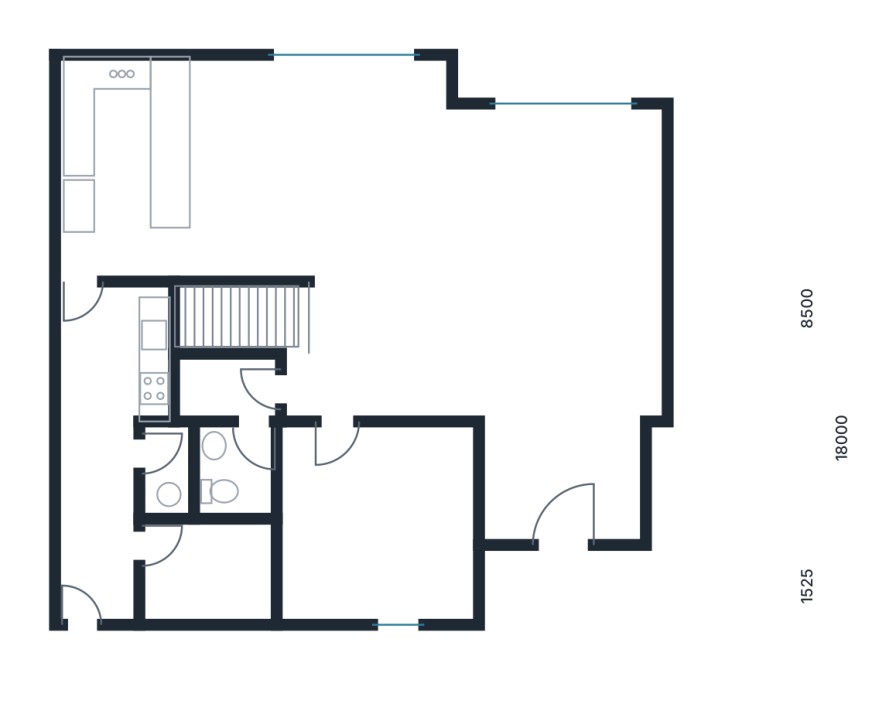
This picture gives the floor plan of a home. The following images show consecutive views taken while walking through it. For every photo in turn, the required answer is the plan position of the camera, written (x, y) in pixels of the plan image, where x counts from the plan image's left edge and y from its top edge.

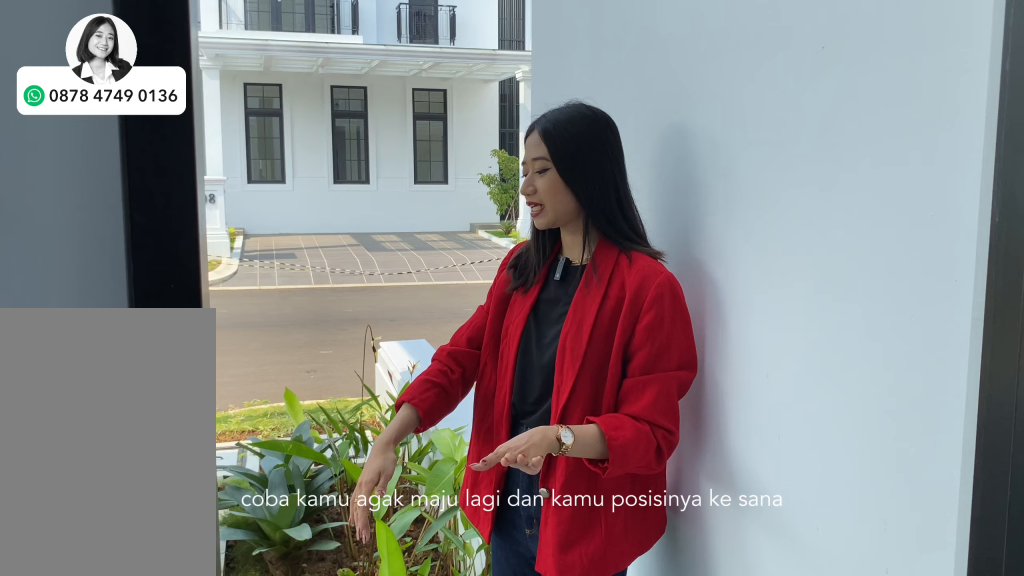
(99, 563)
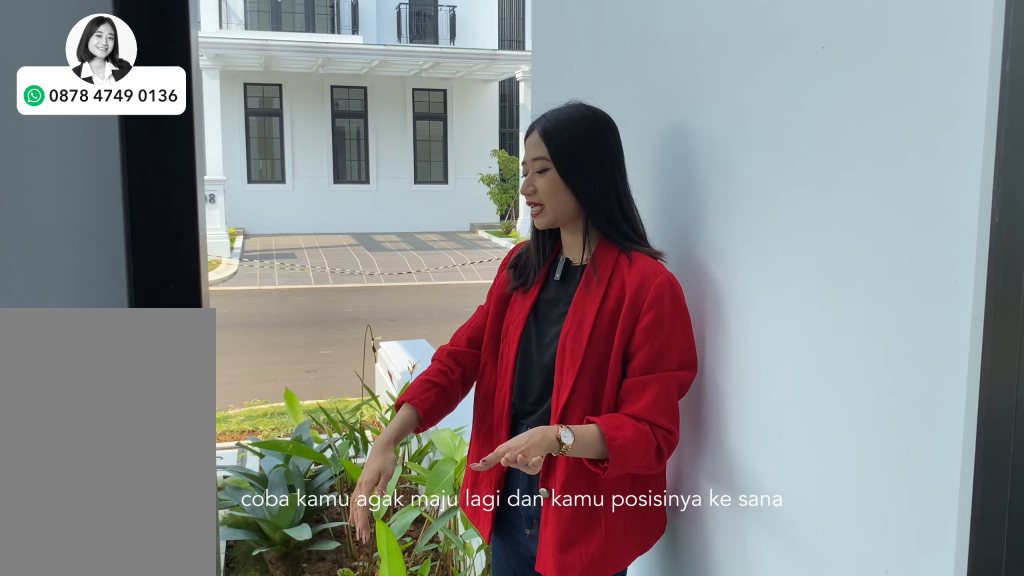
(99, 563)
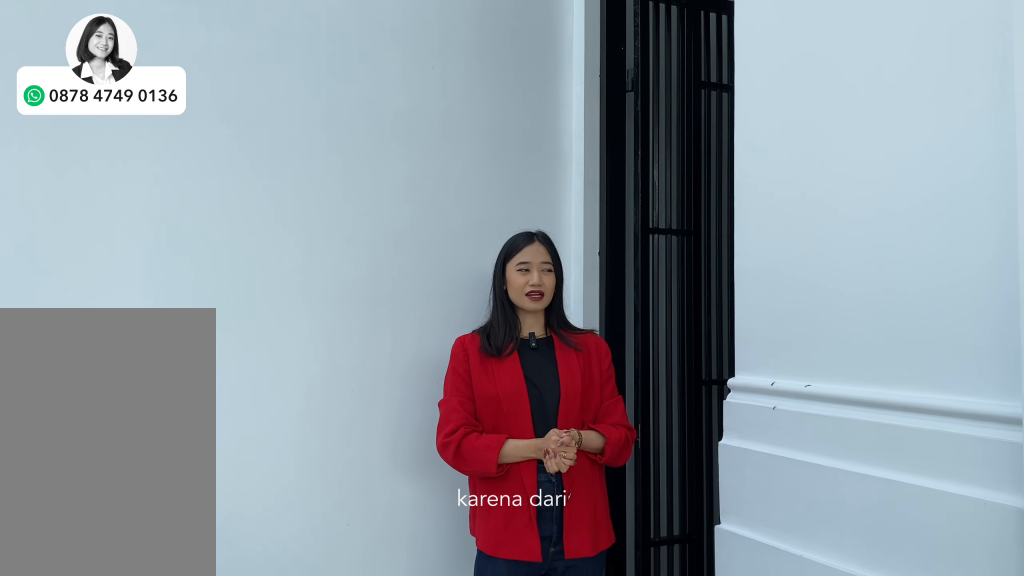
(105, 661)
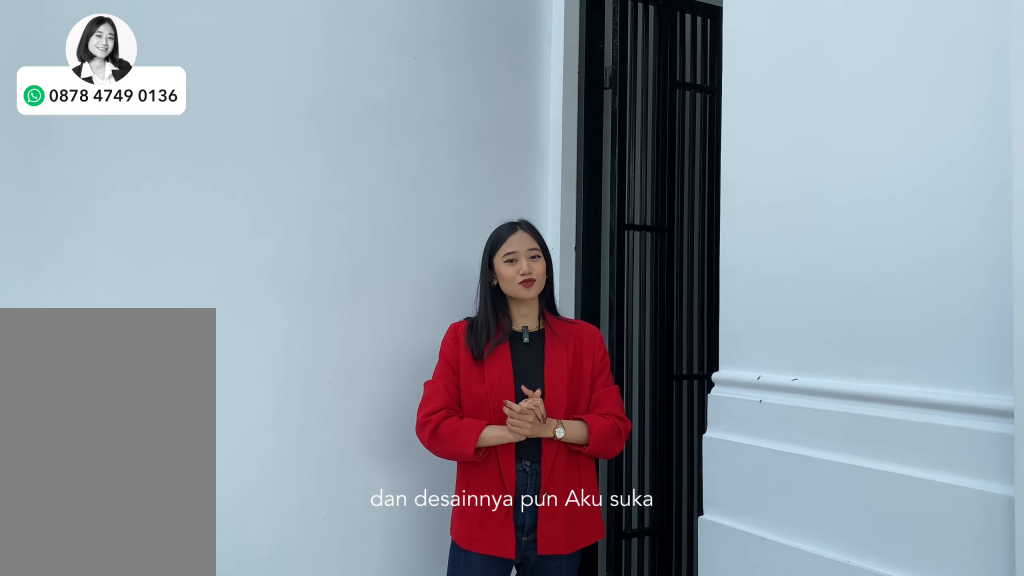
(105, 661)
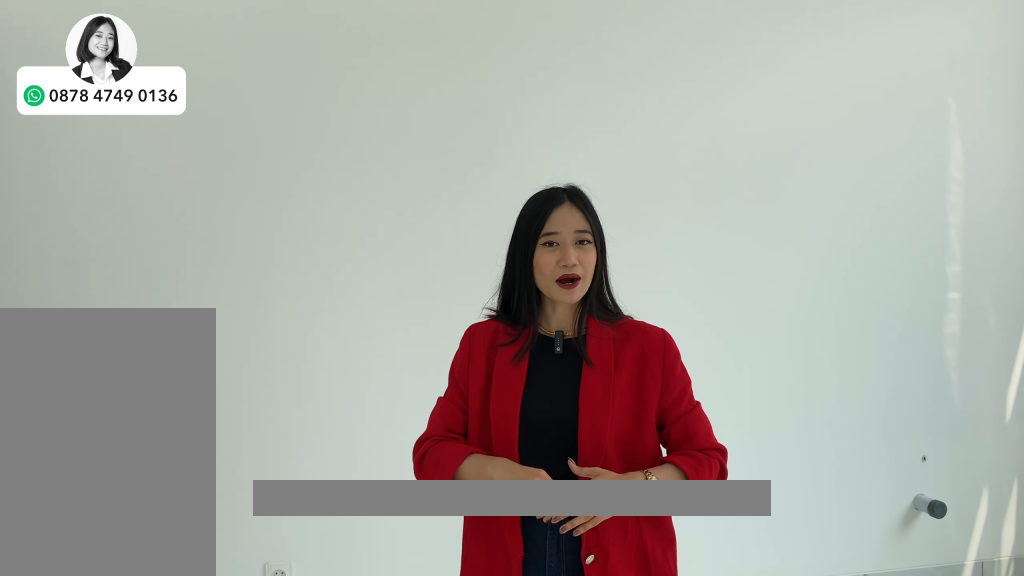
(171, 209)
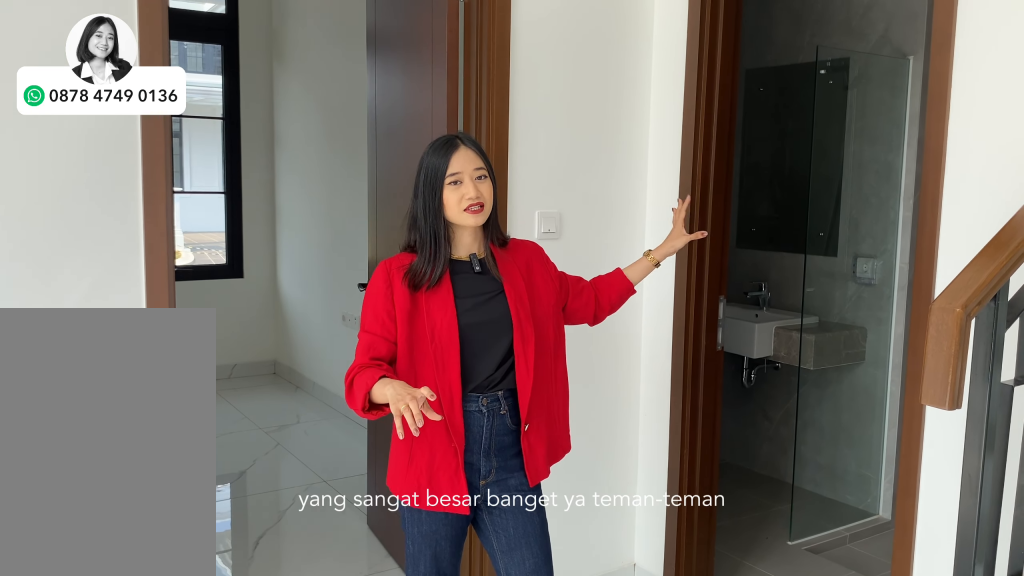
(361, 367)
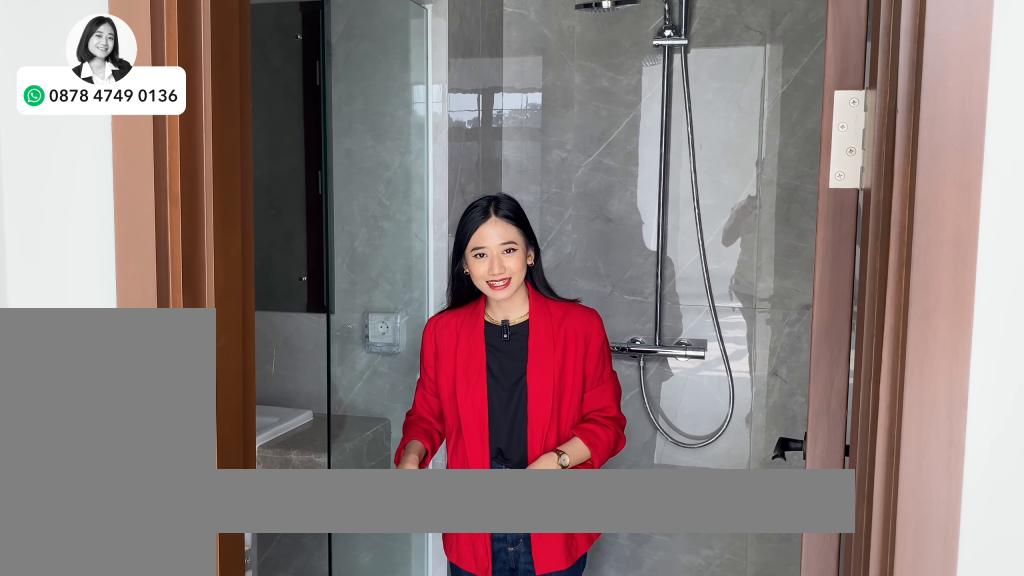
(237, 420)
